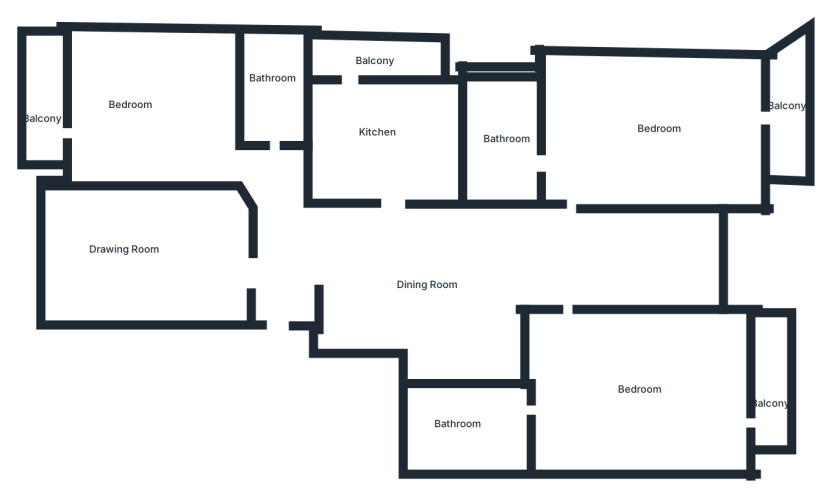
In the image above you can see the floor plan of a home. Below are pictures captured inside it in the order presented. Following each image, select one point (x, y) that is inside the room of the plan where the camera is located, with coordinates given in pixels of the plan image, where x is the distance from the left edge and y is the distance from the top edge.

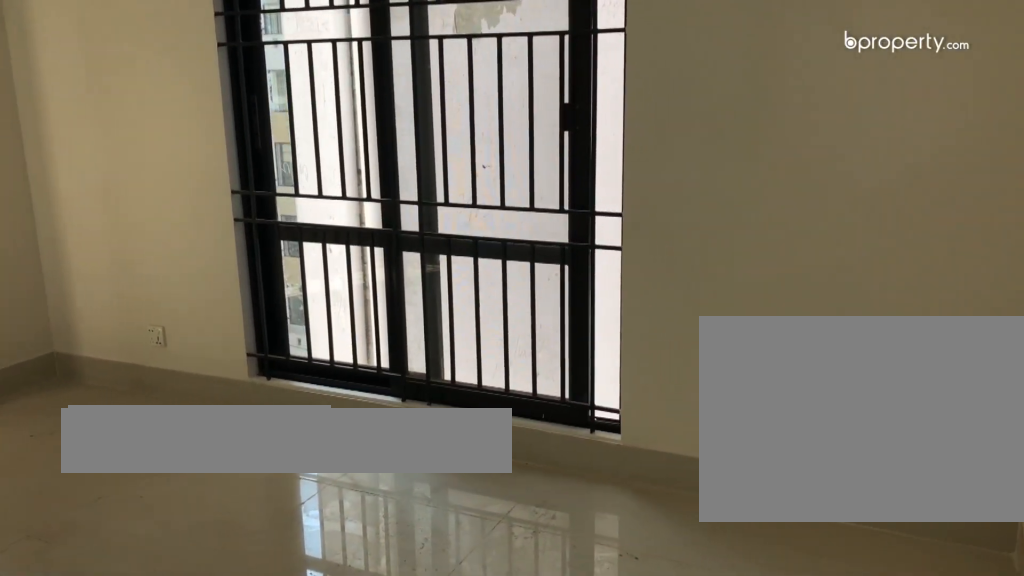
(149, 116)
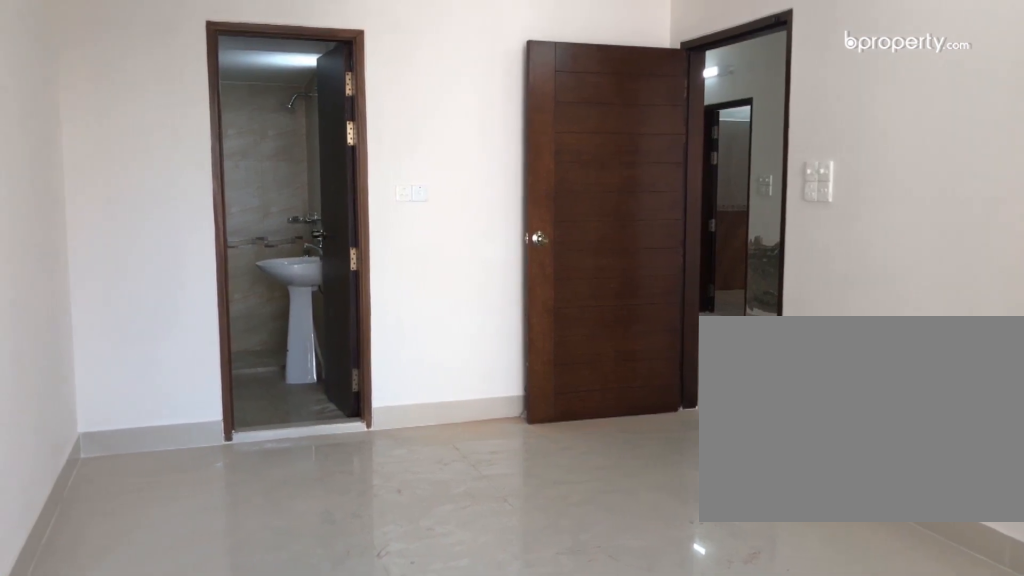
(635, 386)
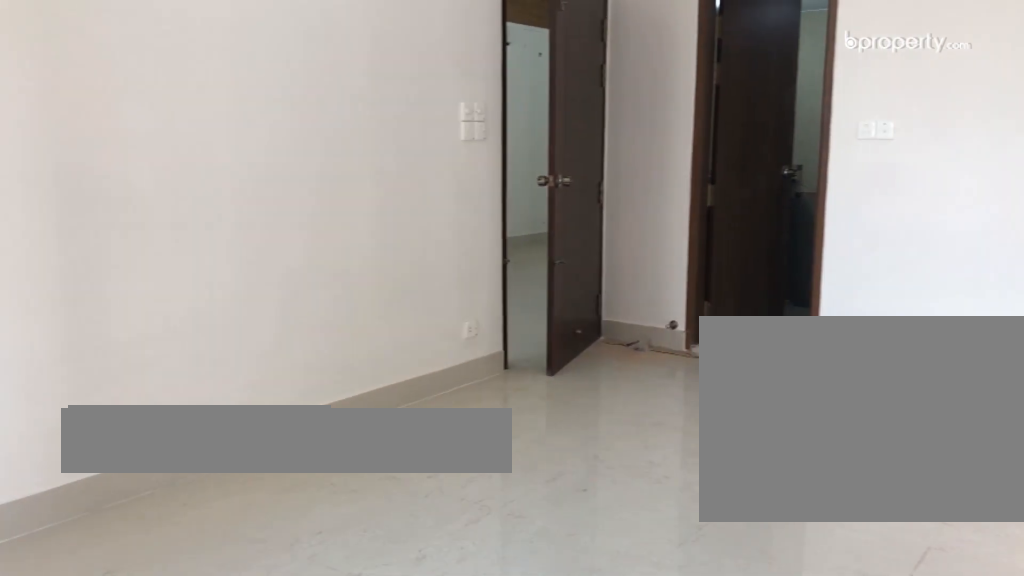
(645, 129)
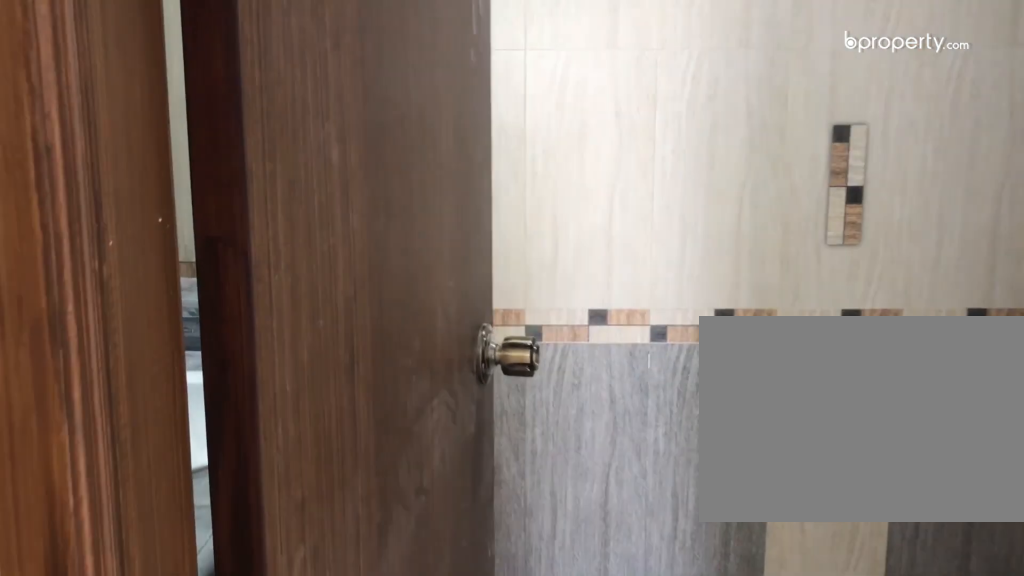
(505, 152)
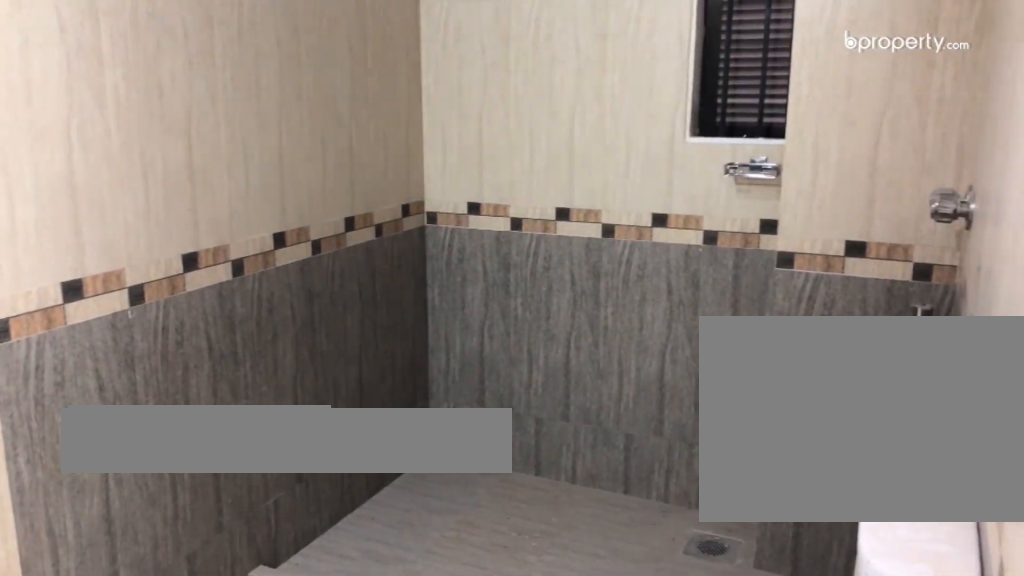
(505, 152)
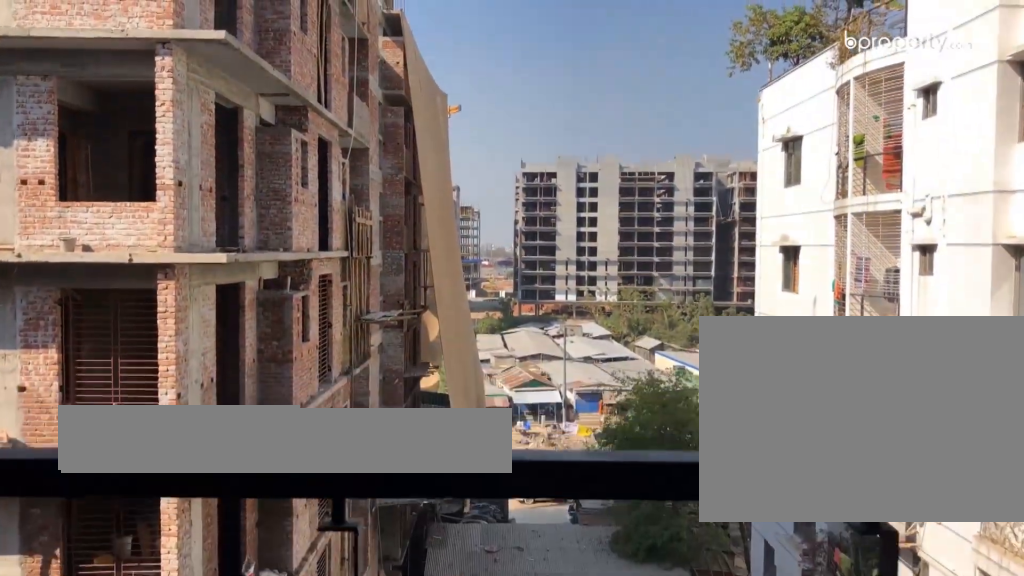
(786, 120)
